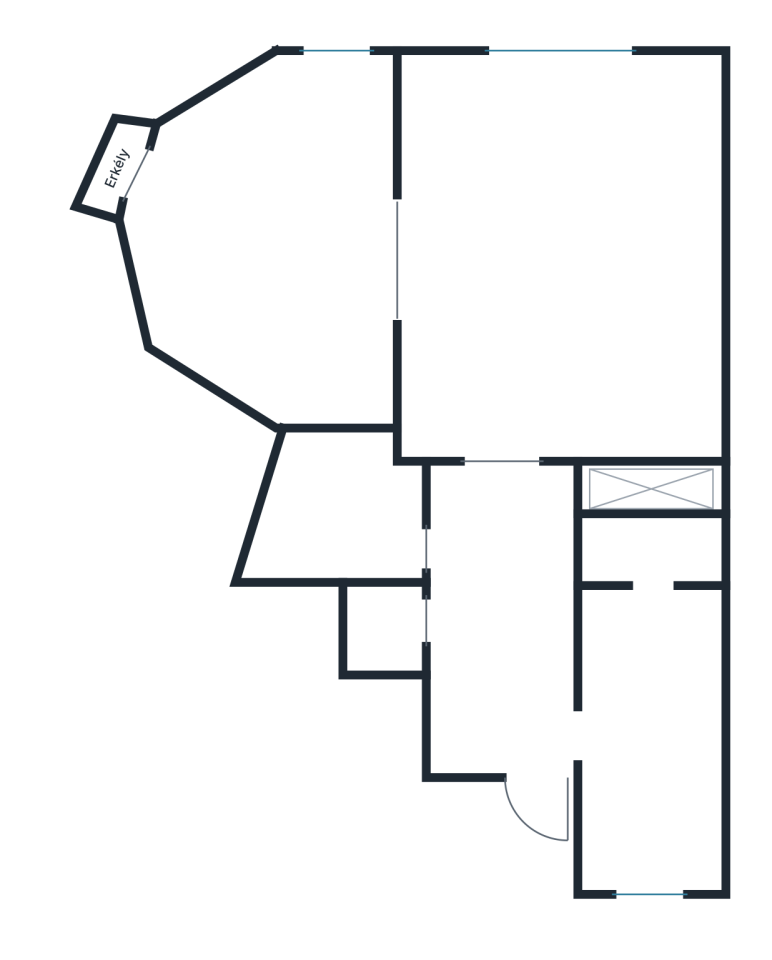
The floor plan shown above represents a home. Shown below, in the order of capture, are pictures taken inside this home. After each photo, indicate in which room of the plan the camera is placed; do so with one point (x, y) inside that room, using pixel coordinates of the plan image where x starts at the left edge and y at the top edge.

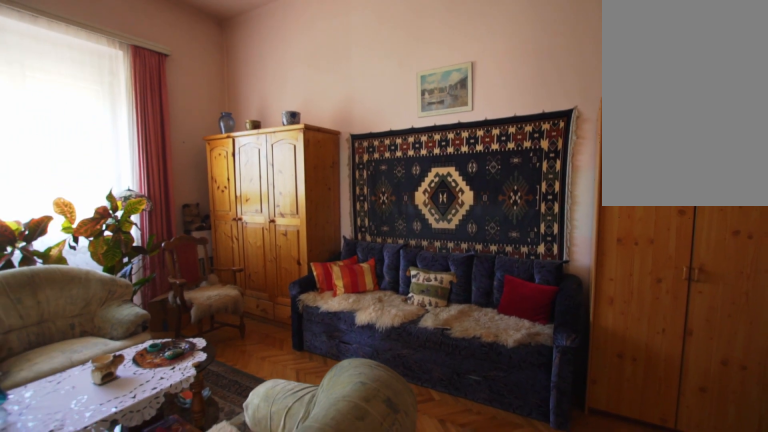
(570, 249)
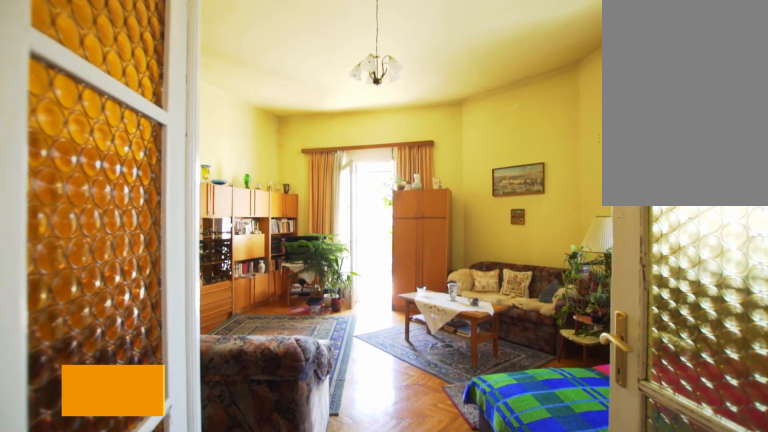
(264, 250)
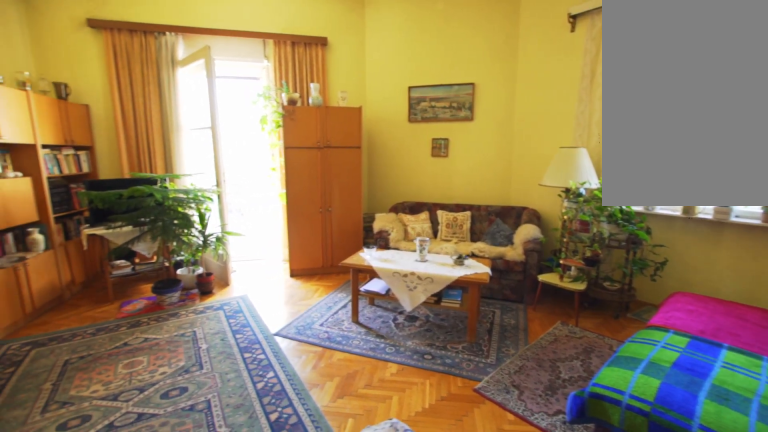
(264, 249)
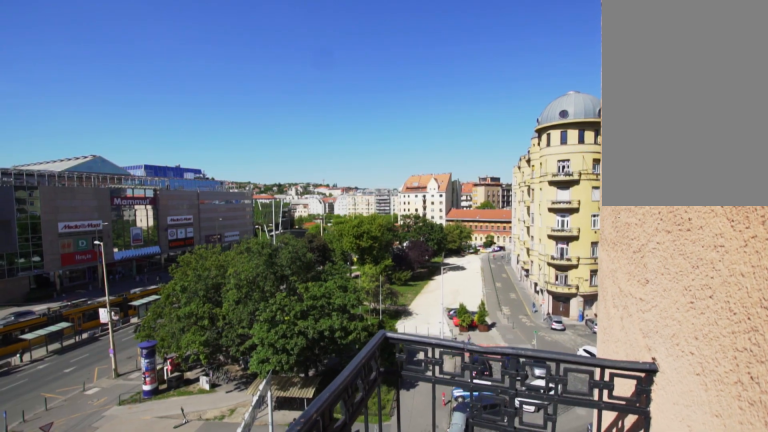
(112, 170)
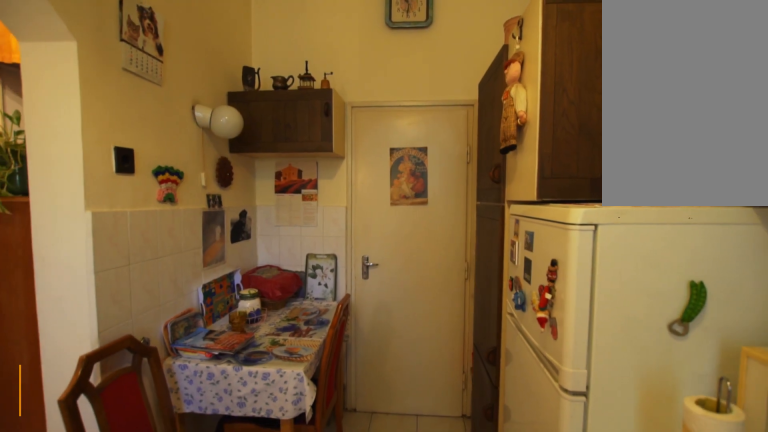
(652, 741)
